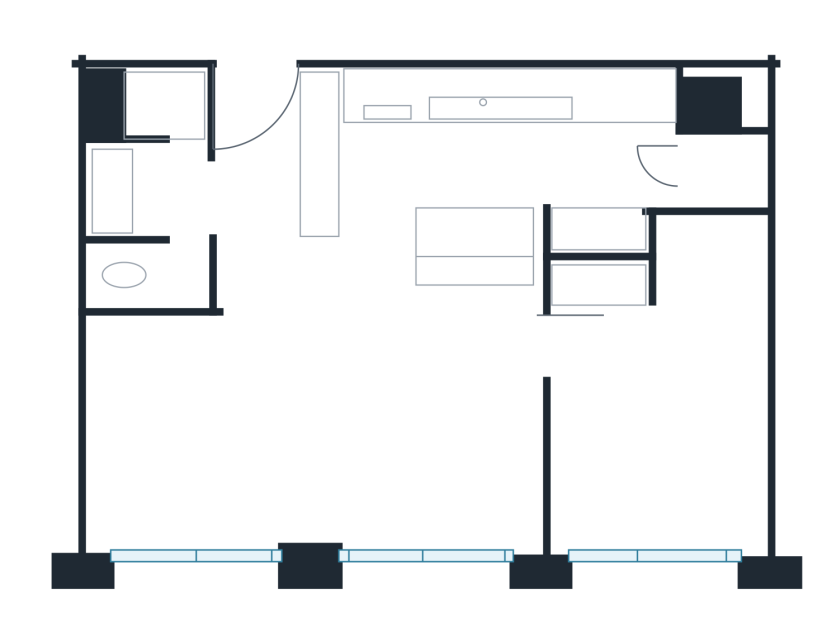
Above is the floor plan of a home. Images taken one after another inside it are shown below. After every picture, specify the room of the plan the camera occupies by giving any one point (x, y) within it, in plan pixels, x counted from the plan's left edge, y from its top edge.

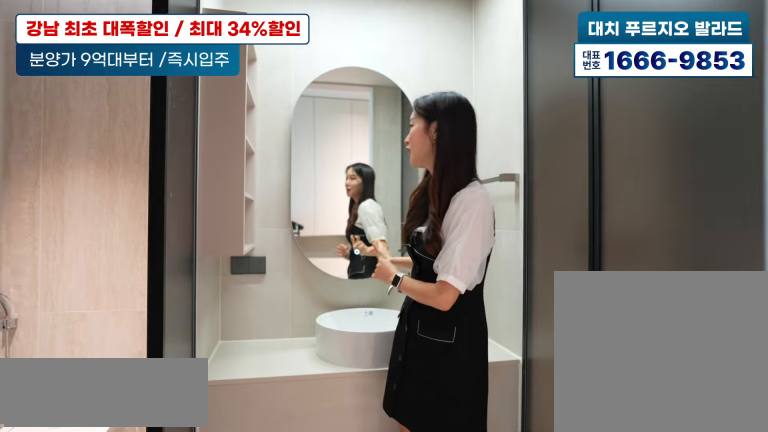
(165, 174)
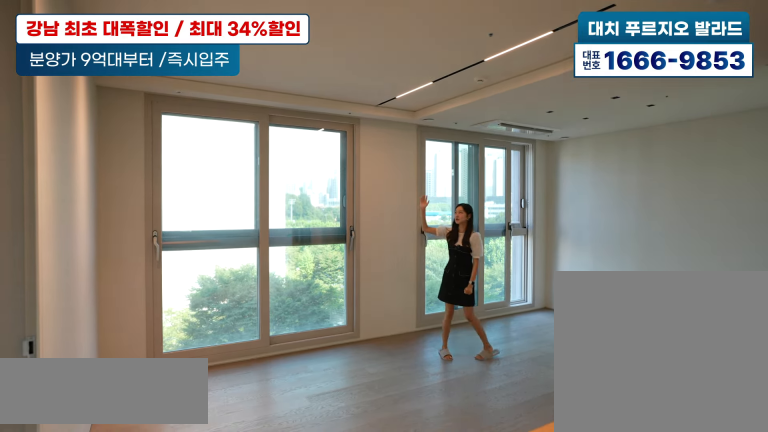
(281, 400)
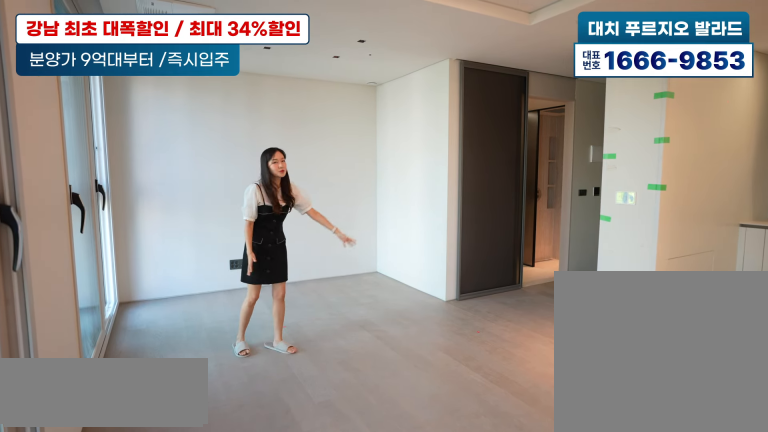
(282, 401)
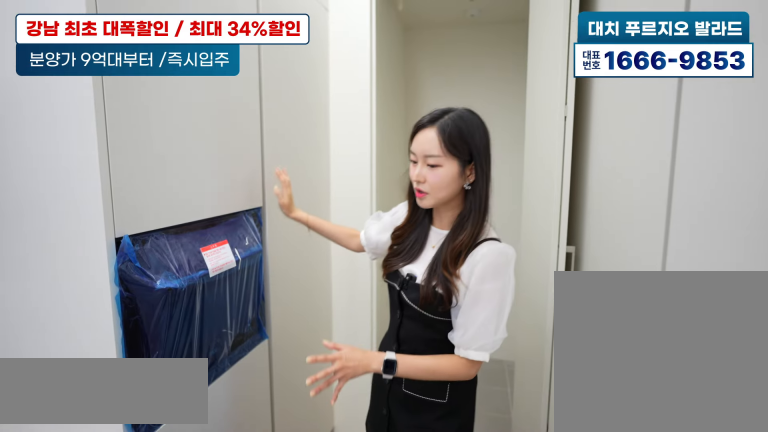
(528, 152)
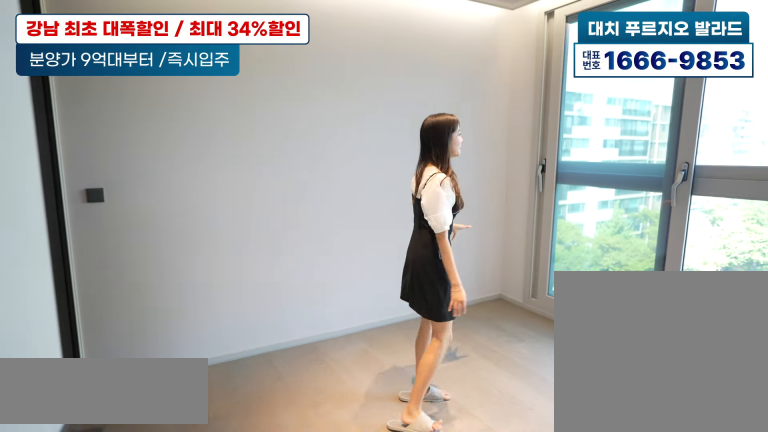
(650, 419)
